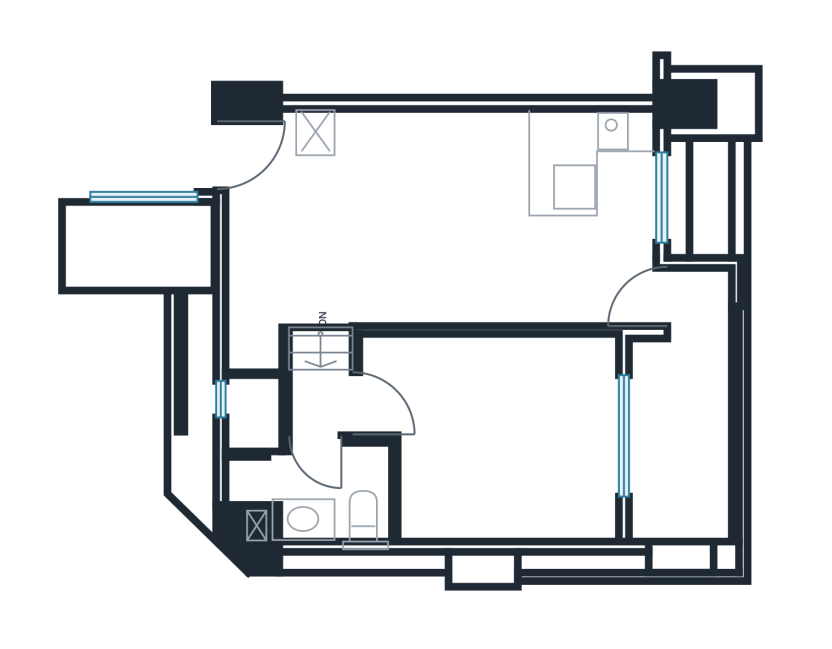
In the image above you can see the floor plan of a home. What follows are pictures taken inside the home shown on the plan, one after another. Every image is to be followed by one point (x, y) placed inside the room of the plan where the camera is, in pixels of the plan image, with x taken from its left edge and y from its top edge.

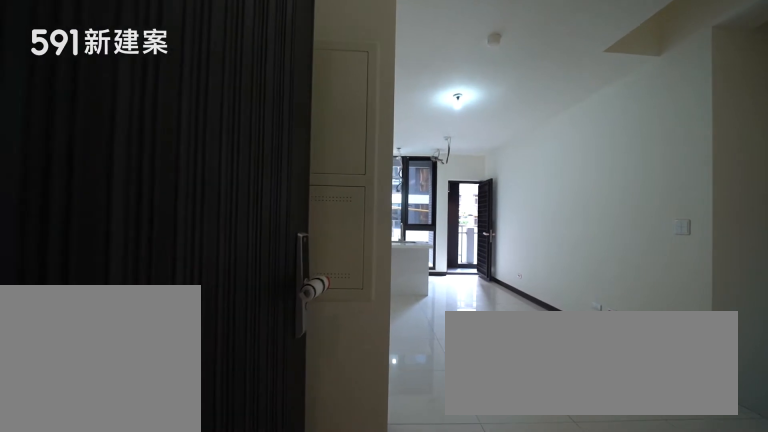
(256, 160)
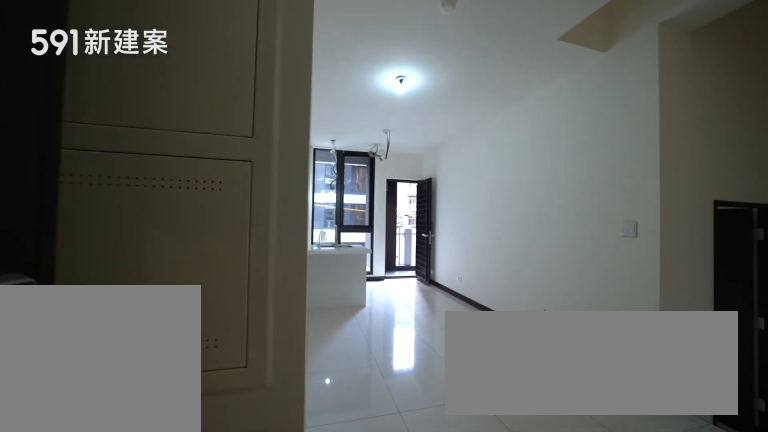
(256, 160)
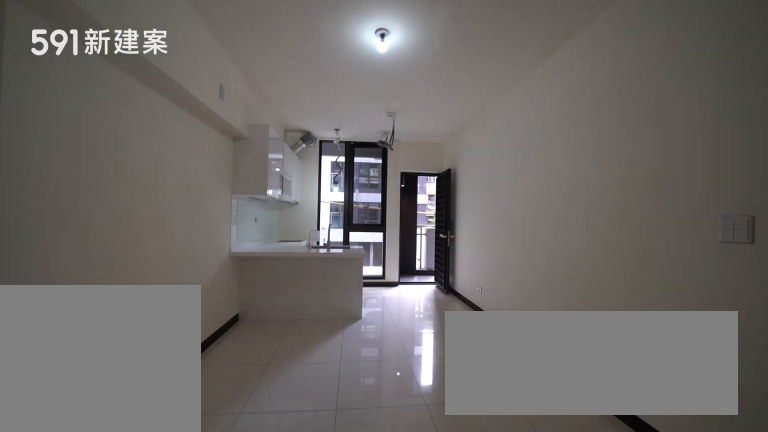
(381, 231)
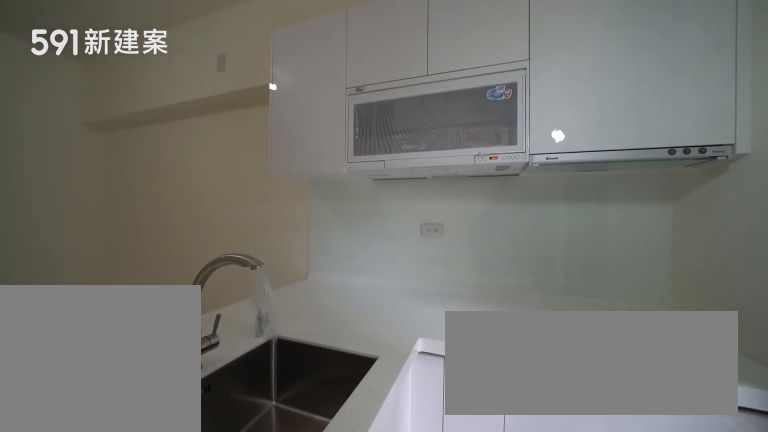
(585, 187)
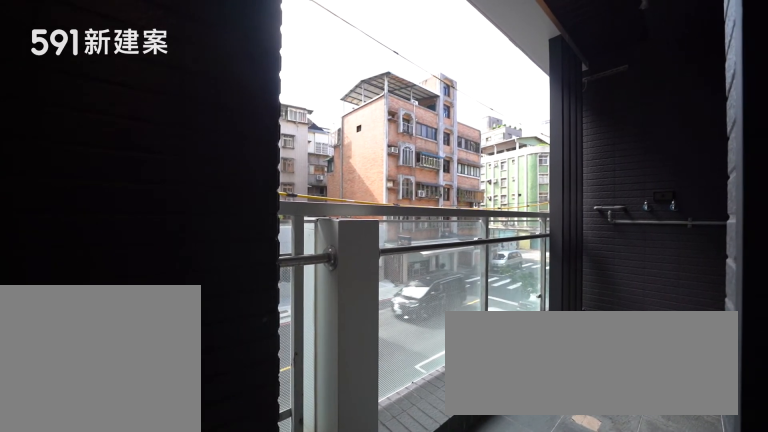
(683, 418)
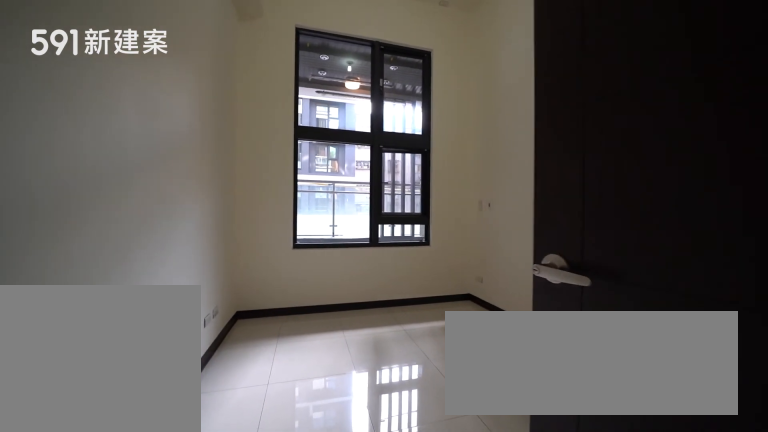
(499, 436)
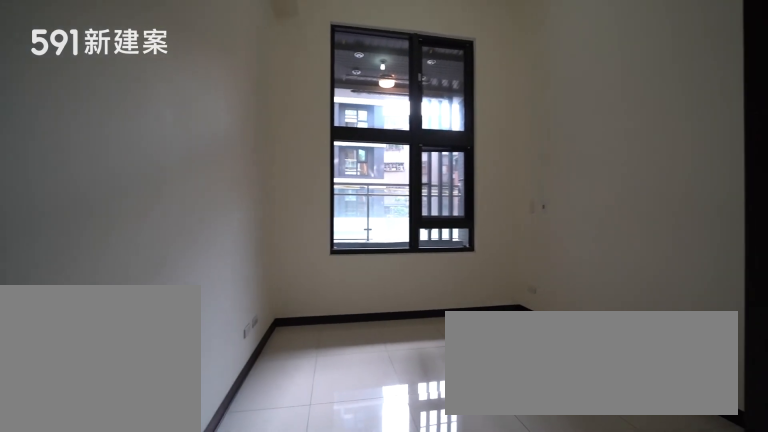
(499, 436)
